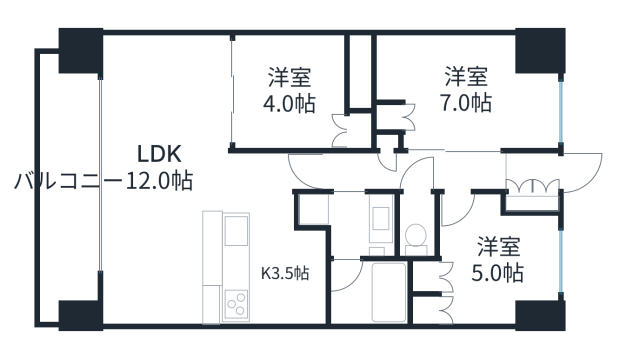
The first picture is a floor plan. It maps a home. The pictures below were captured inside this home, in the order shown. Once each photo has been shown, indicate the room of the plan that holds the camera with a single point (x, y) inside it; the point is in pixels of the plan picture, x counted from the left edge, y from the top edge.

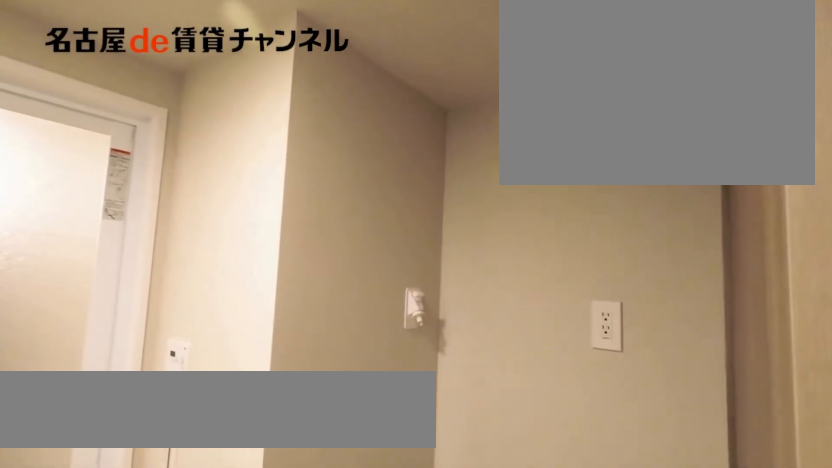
(351, 222)
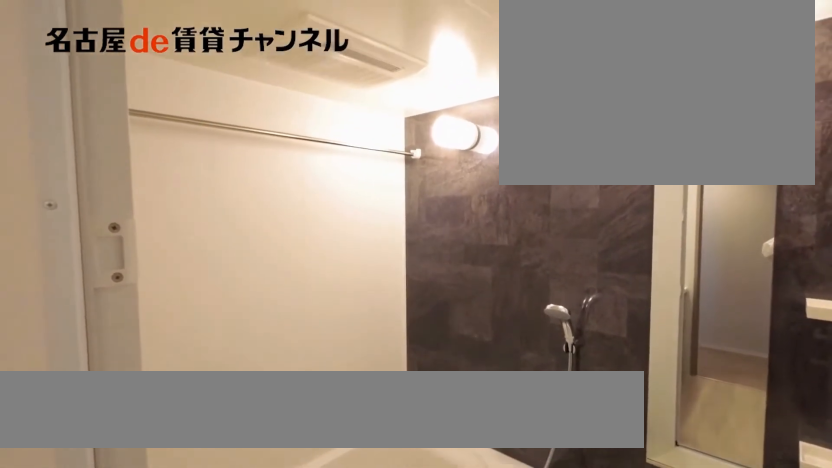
(365, 292)
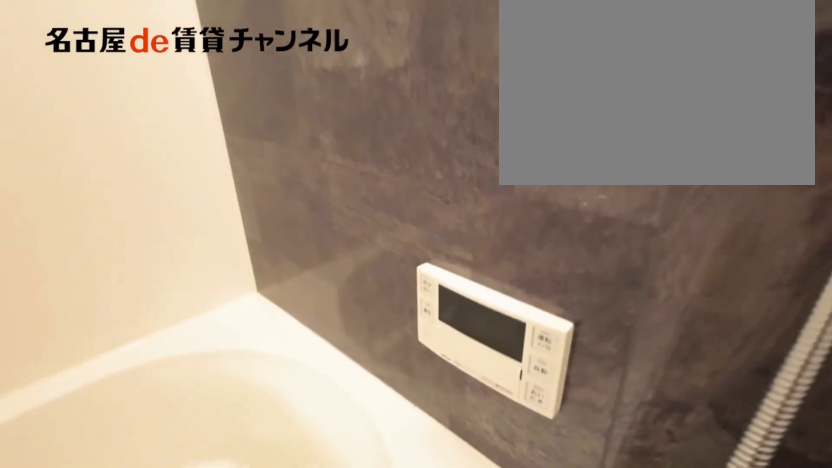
(365, 292)
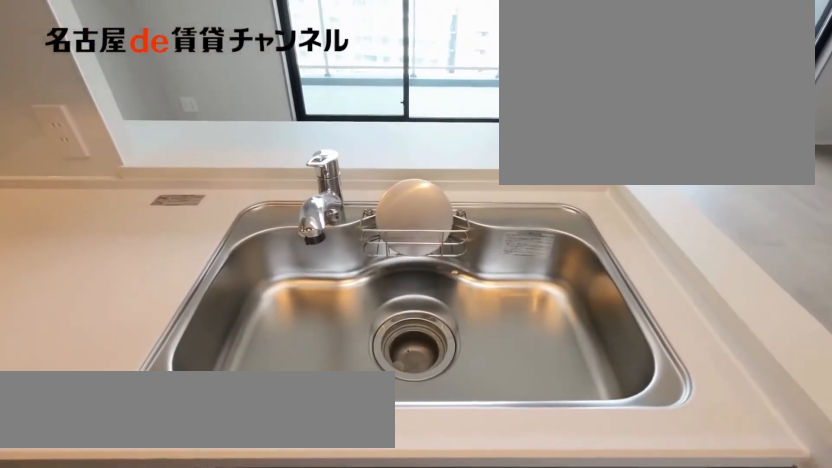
(245, 267)
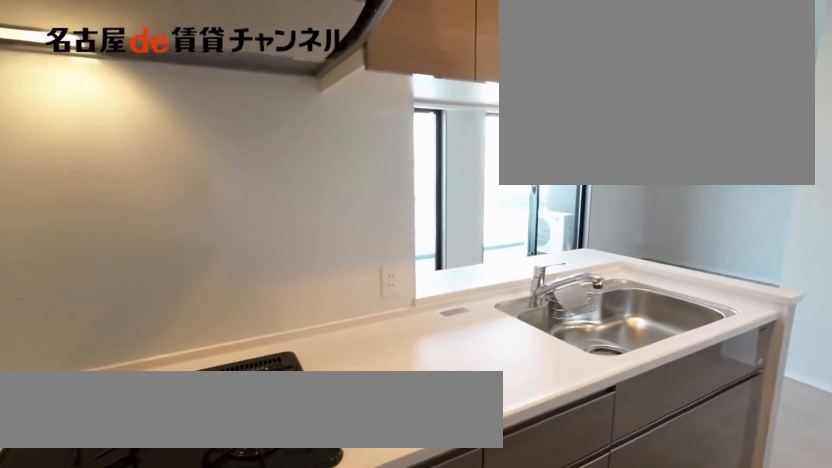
(245, 267)
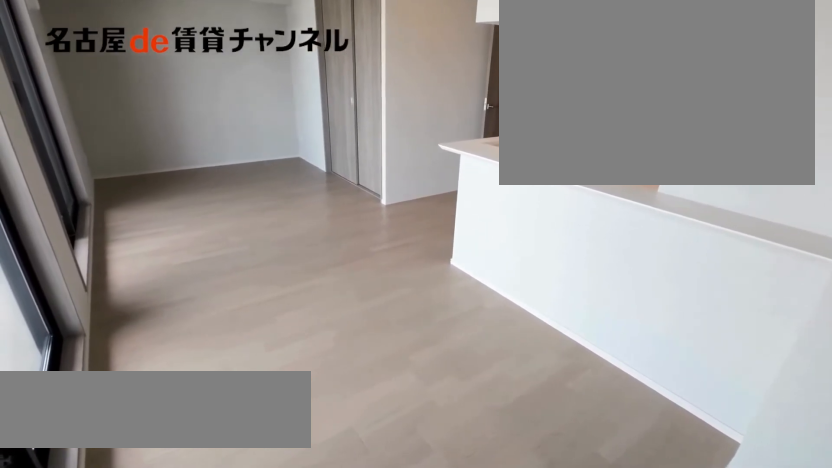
(160, 171)
